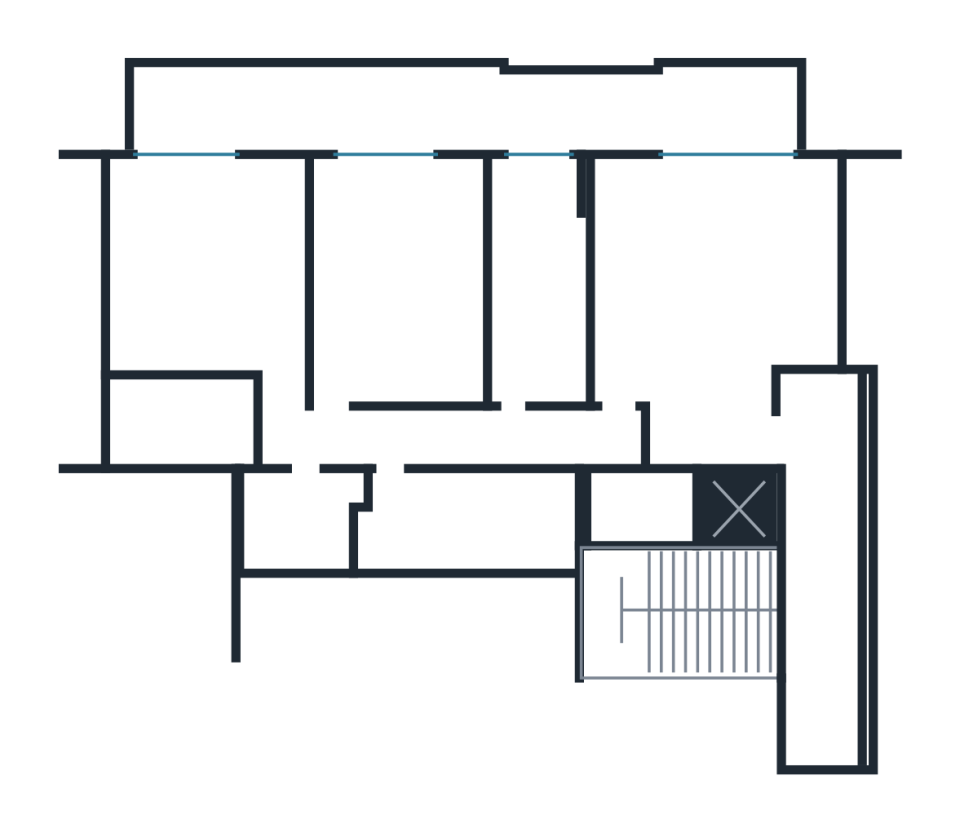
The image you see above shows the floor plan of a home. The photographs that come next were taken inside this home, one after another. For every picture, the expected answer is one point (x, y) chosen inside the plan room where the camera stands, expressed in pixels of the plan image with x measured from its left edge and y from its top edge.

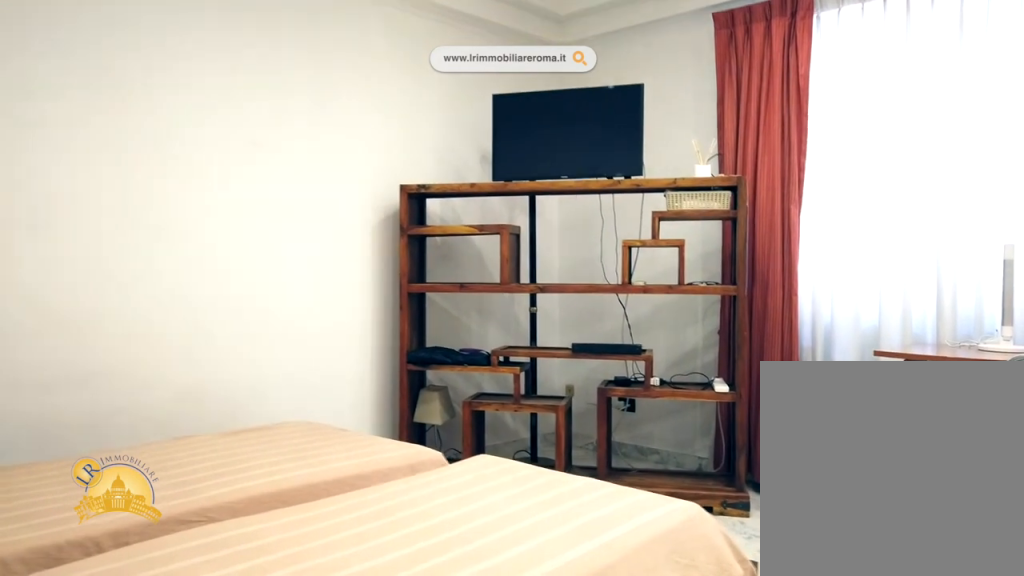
(715, 288)
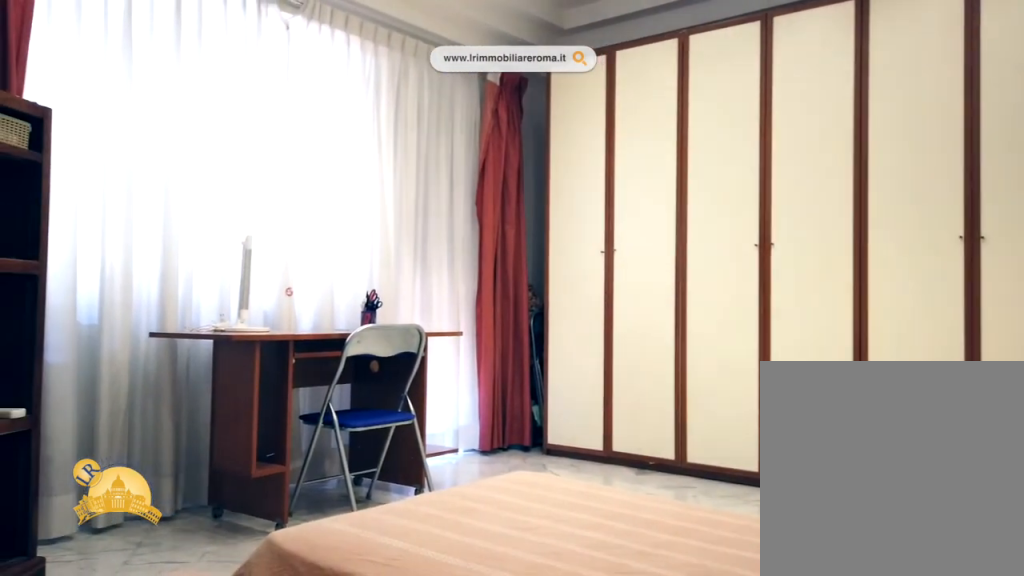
(715, 288)
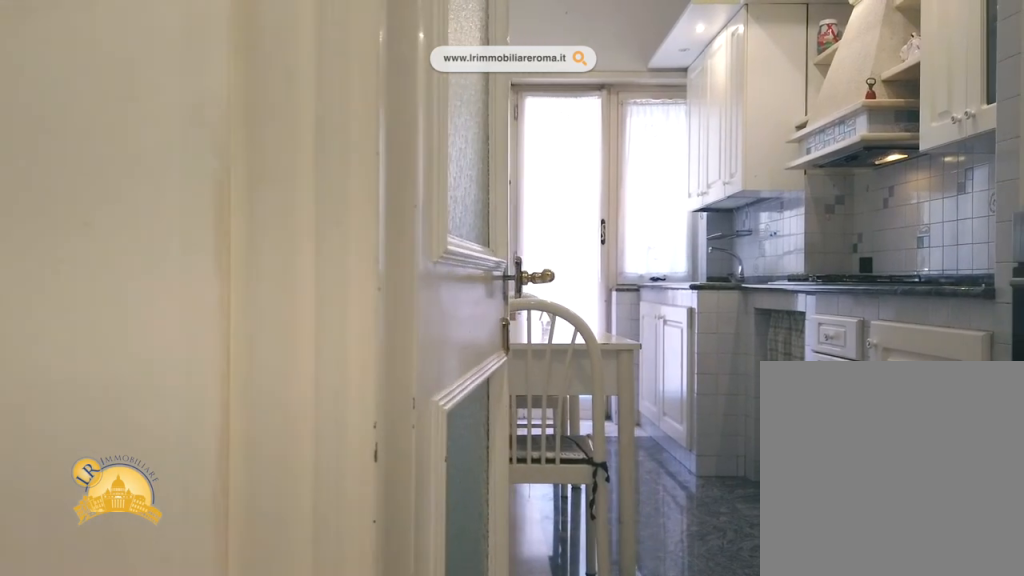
(539, 288)
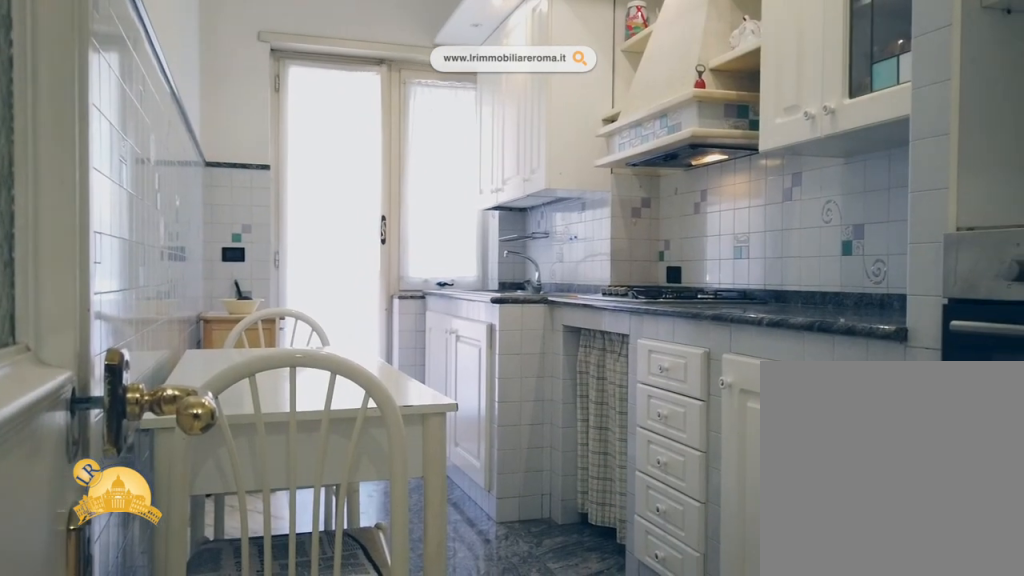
(539, 288)
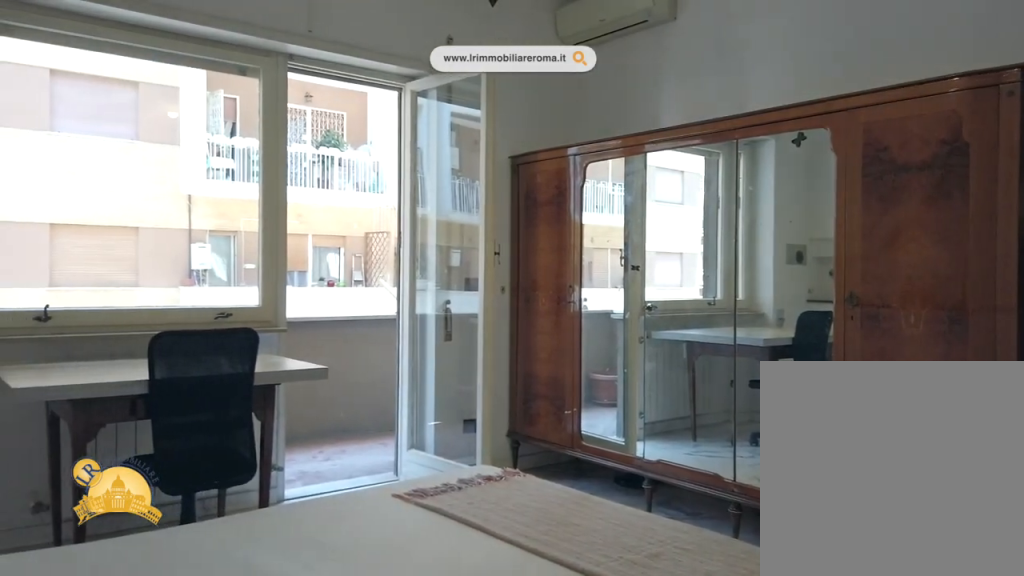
(207, 281)
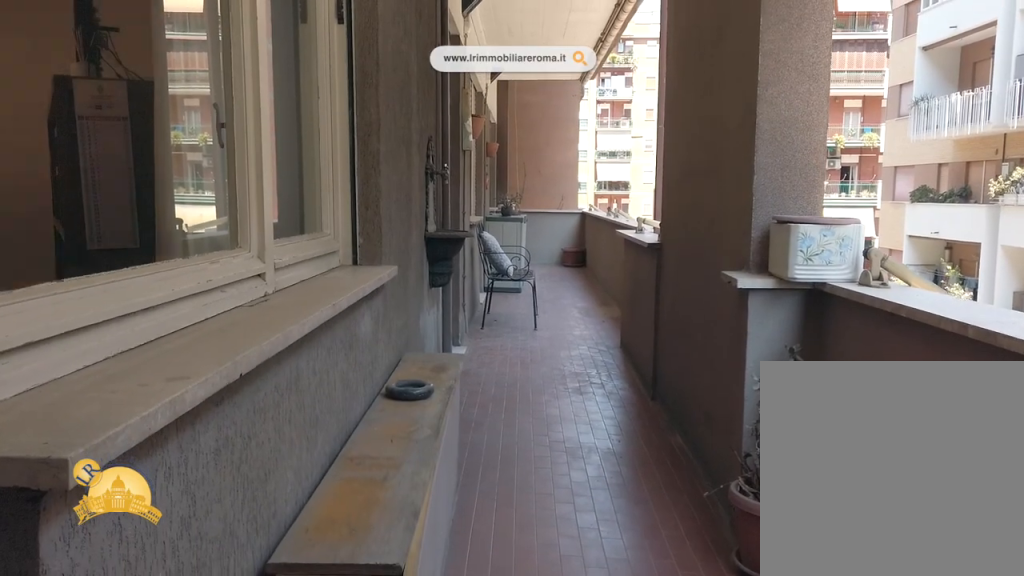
(465, 109)
